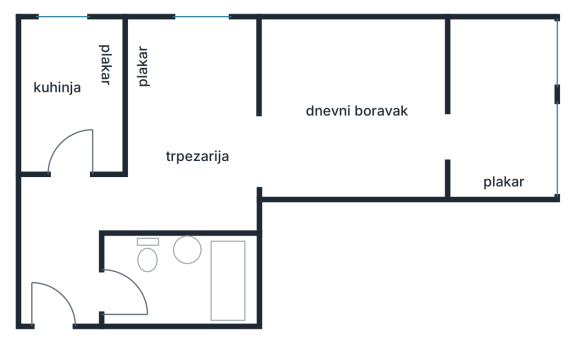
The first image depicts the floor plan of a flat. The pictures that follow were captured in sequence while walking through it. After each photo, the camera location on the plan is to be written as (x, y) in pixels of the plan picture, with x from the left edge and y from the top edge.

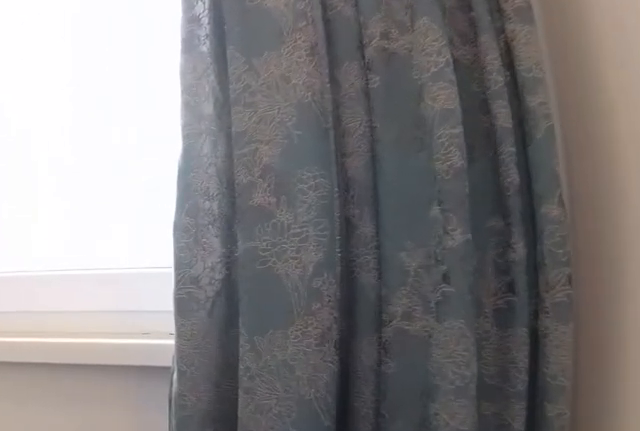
(505, 133)
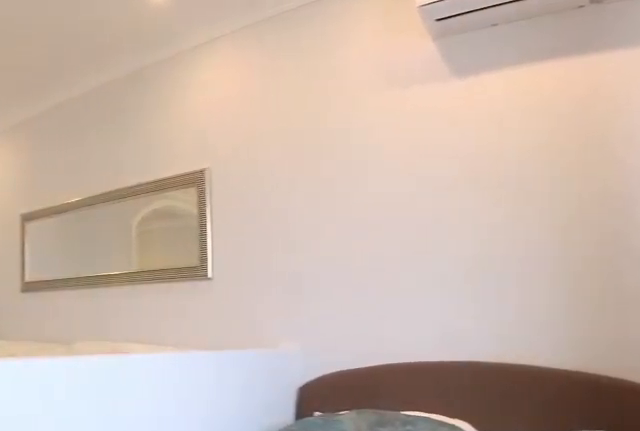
(524, 138)
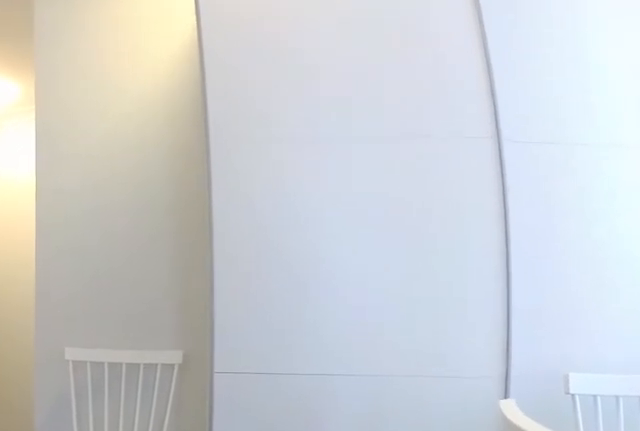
(275, 154)
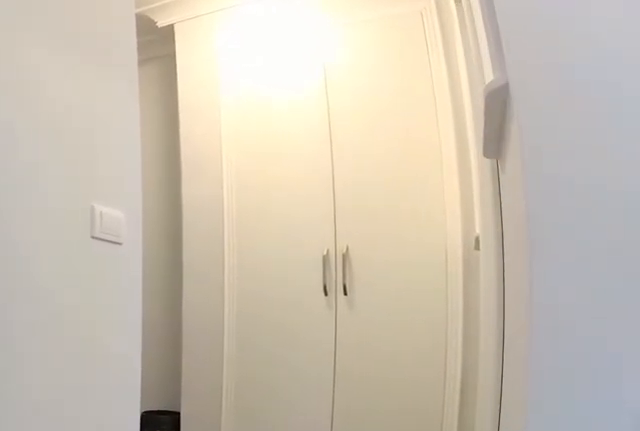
(178, 185)
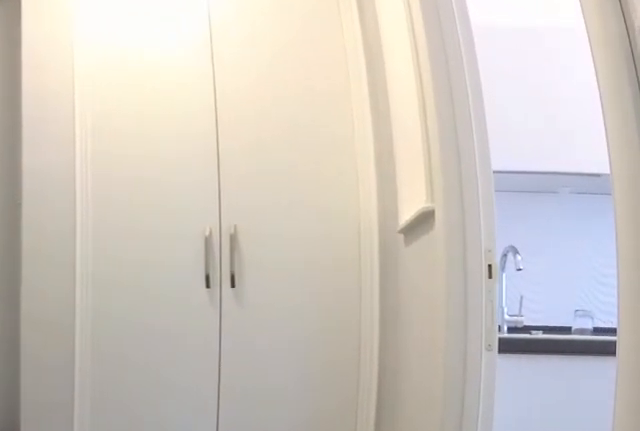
(133, 199)
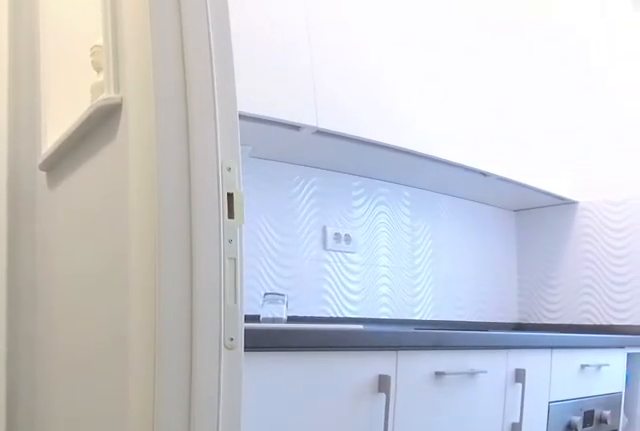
(79, 204)
